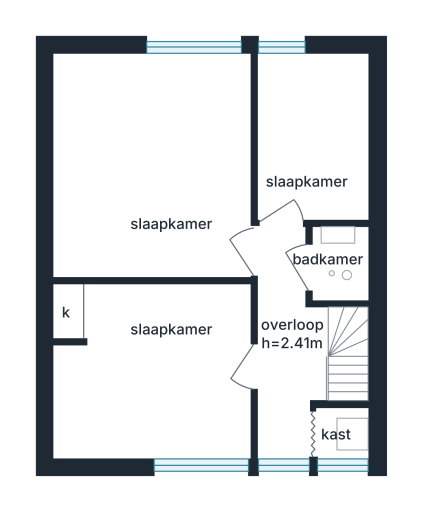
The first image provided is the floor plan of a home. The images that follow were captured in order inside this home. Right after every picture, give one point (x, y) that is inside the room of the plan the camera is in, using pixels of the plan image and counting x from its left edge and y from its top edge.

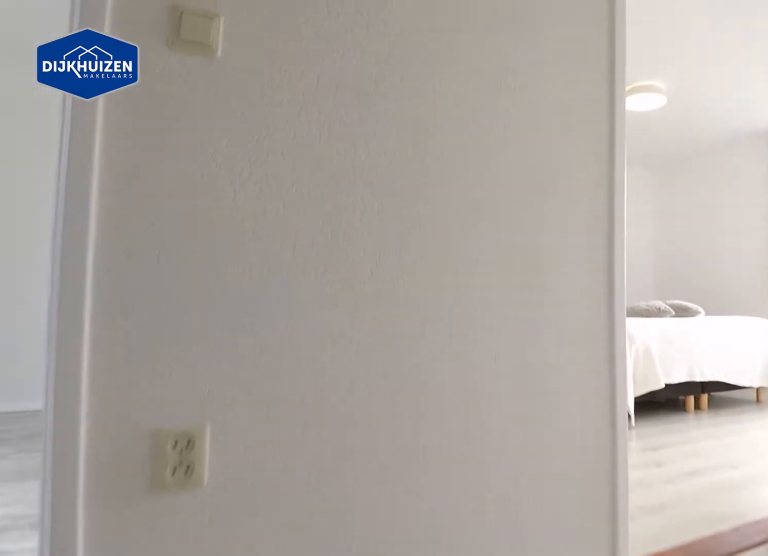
(286, 344)
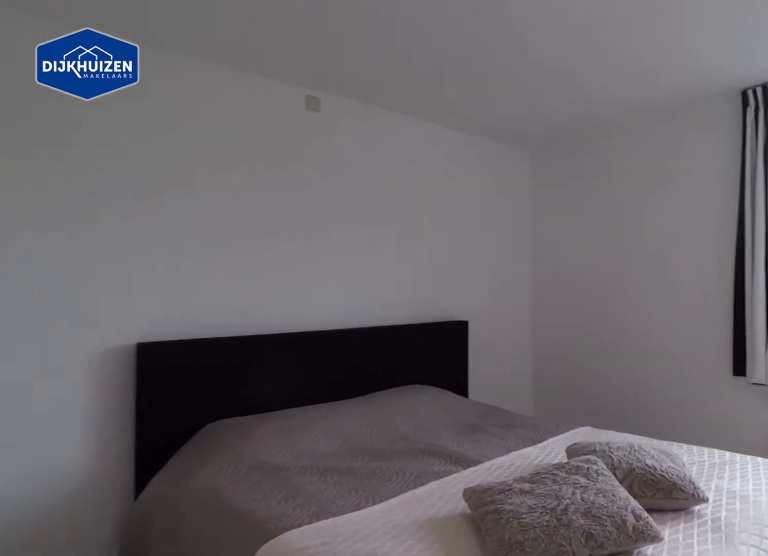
(182, 266)
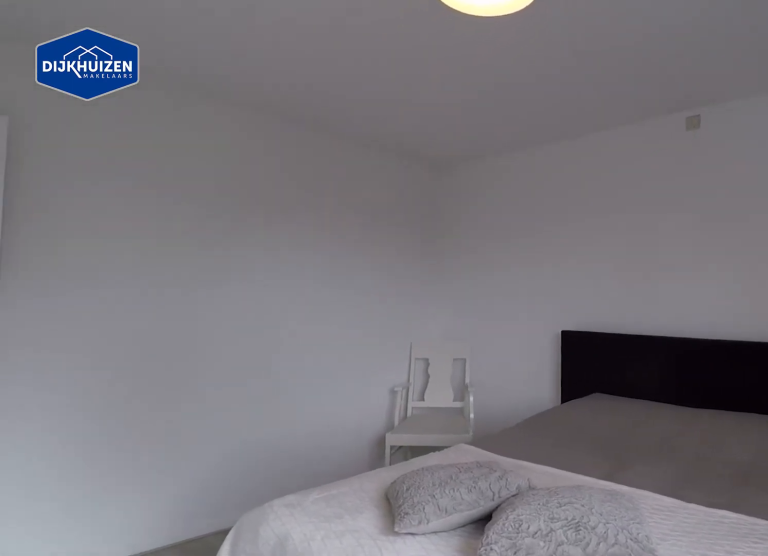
(182, 266)
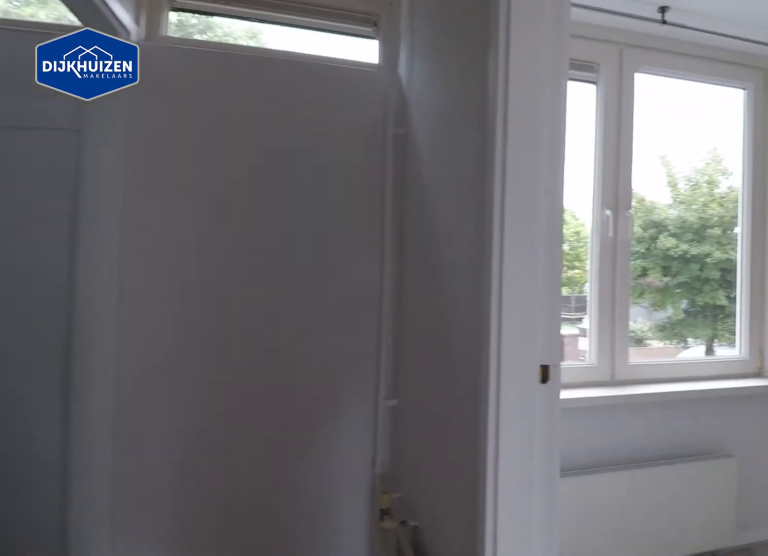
(286, 344)
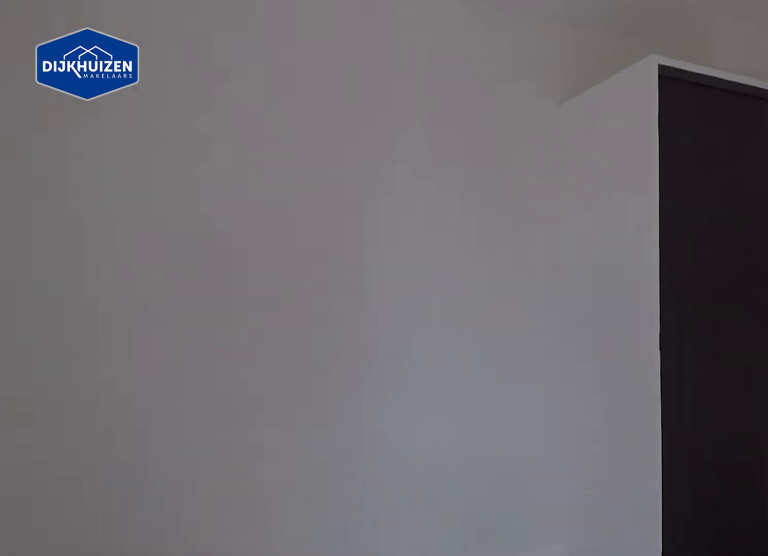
(180, 290)
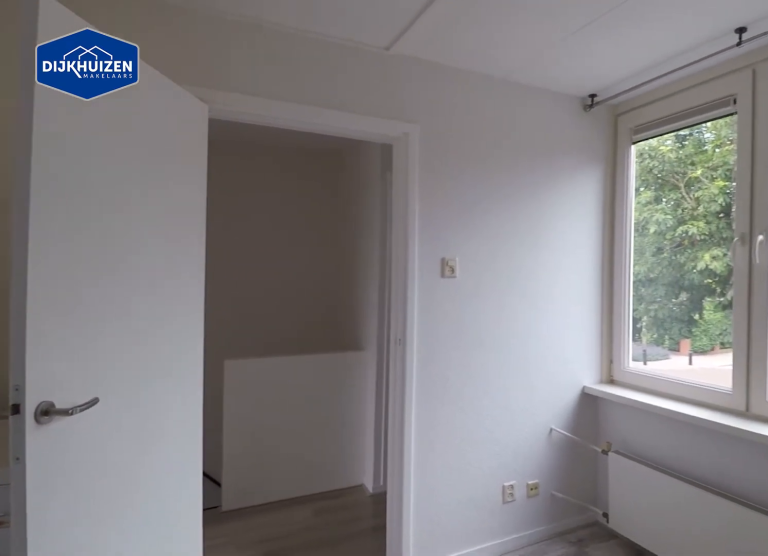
(180, 290)
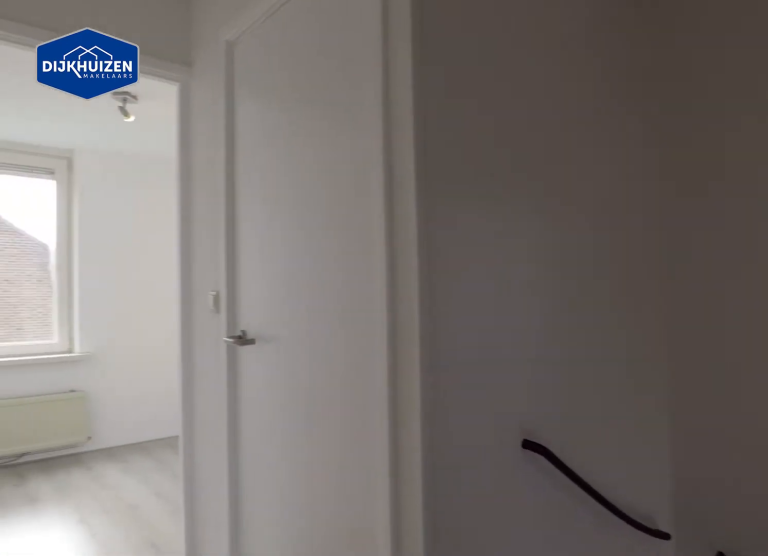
(286, 344)
